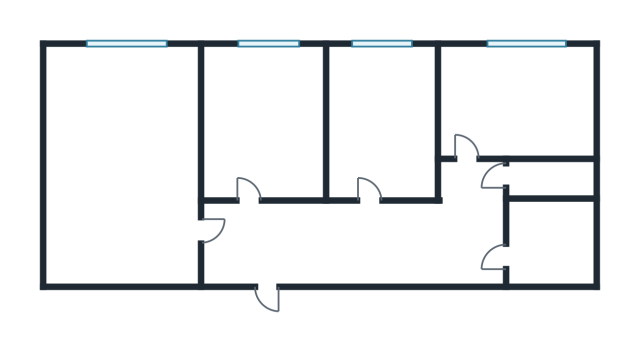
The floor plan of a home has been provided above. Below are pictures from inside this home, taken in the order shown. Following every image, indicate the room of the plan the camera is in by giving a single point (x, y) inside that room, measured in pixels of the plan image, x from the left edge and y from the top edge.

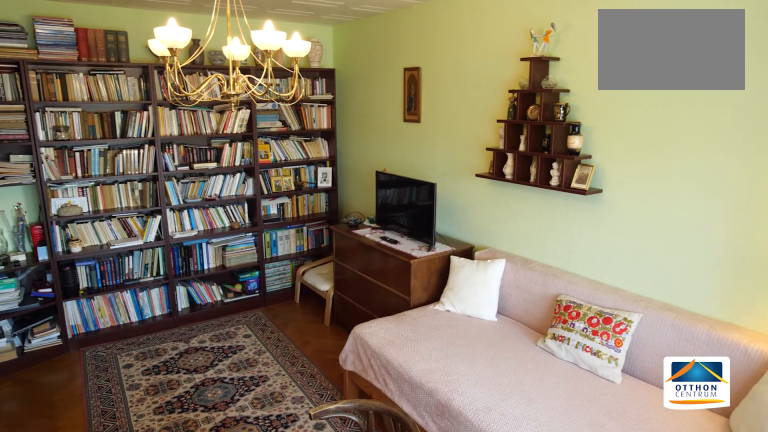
(116, 244)
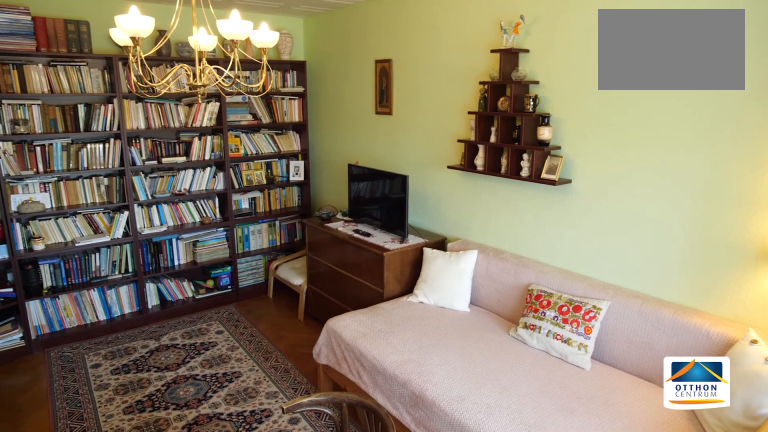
(116, 248)
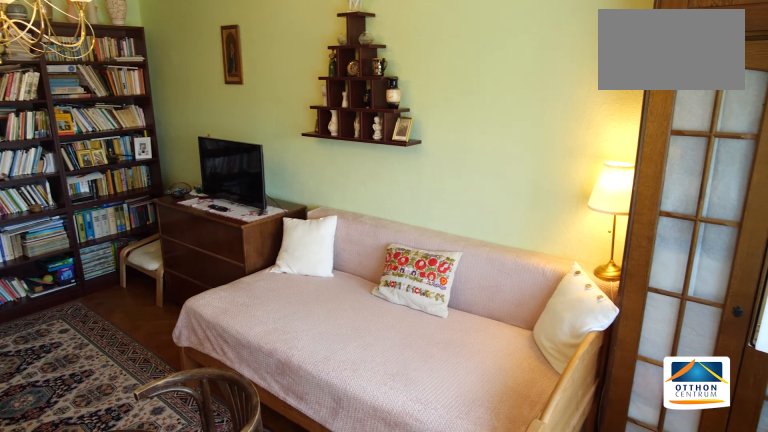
(118, 264)
